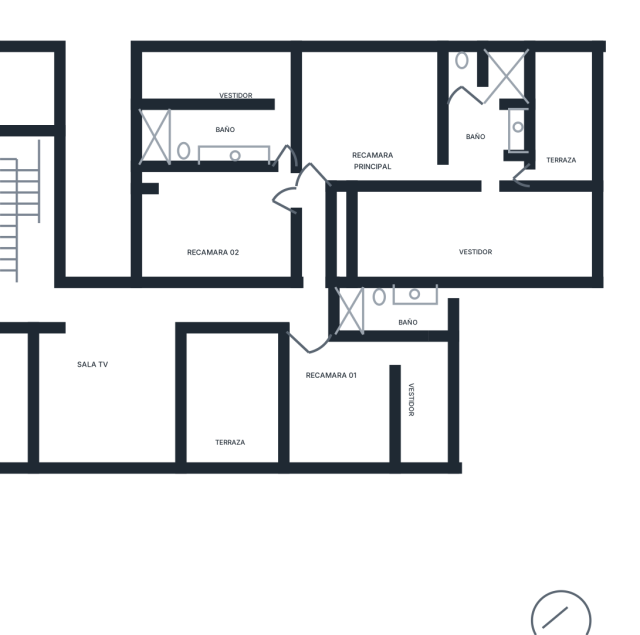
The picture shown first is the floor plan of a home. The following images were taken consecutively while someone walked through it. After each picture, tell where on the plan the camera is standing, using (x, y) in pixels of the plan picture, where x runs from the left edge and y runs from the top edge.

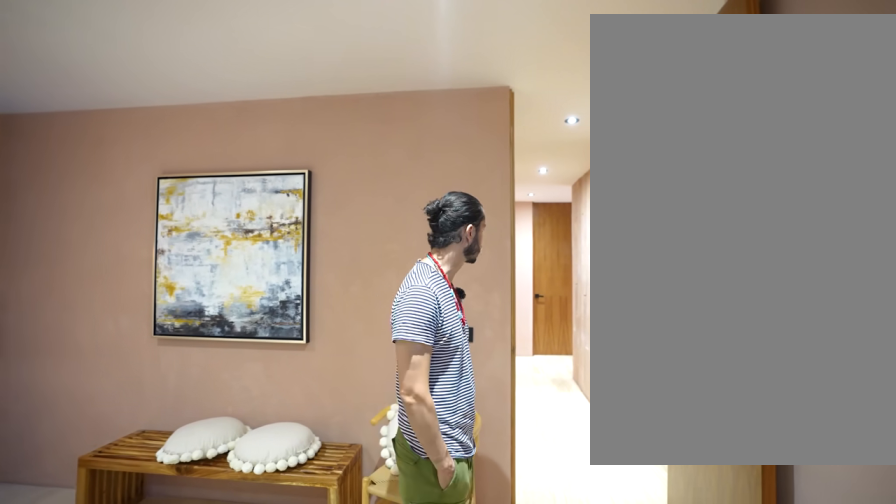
(333, 161)
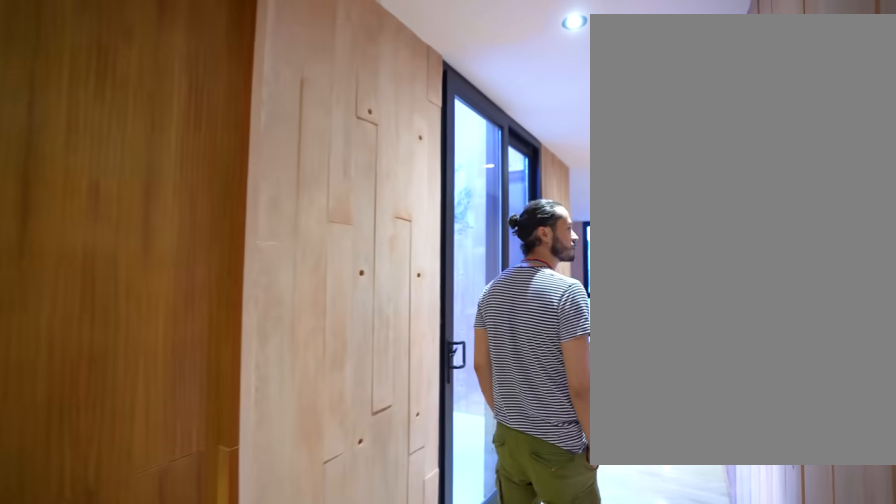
(314, 245)
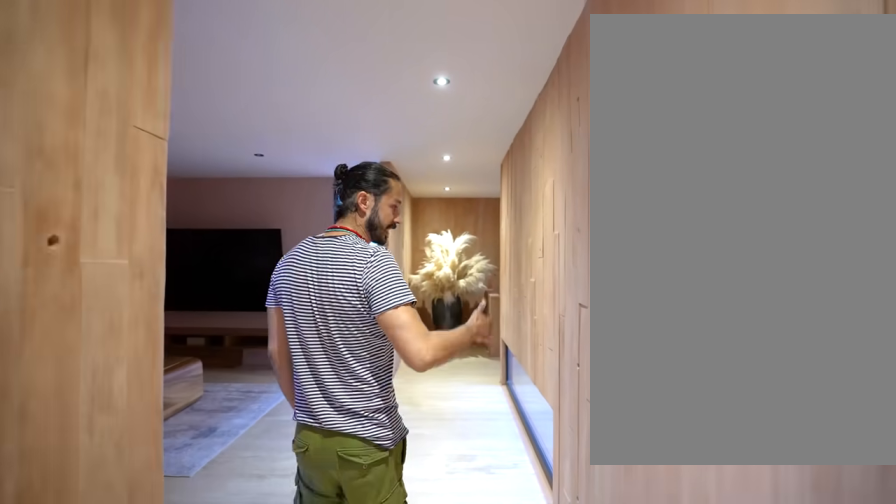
(240, 309)
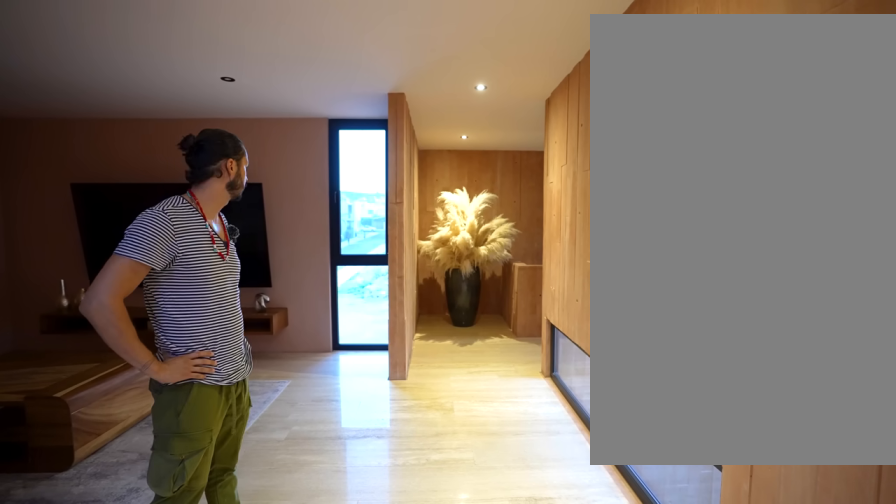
(173, 311)
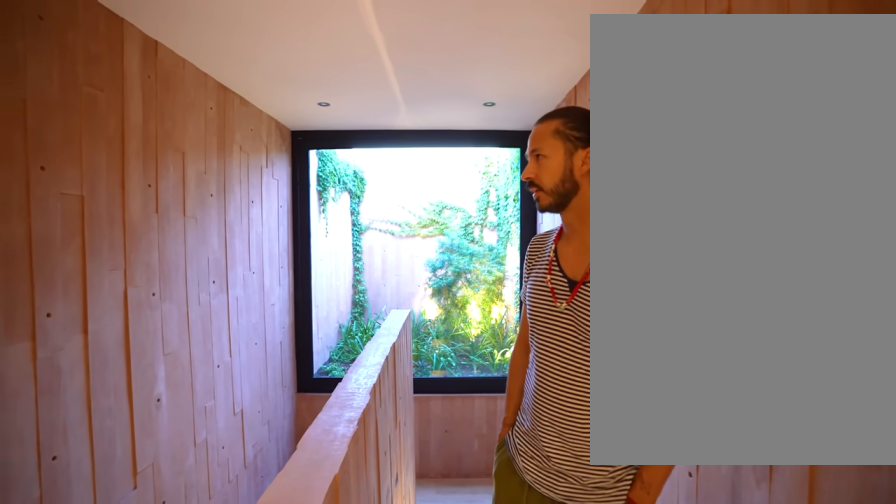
(38, 295)
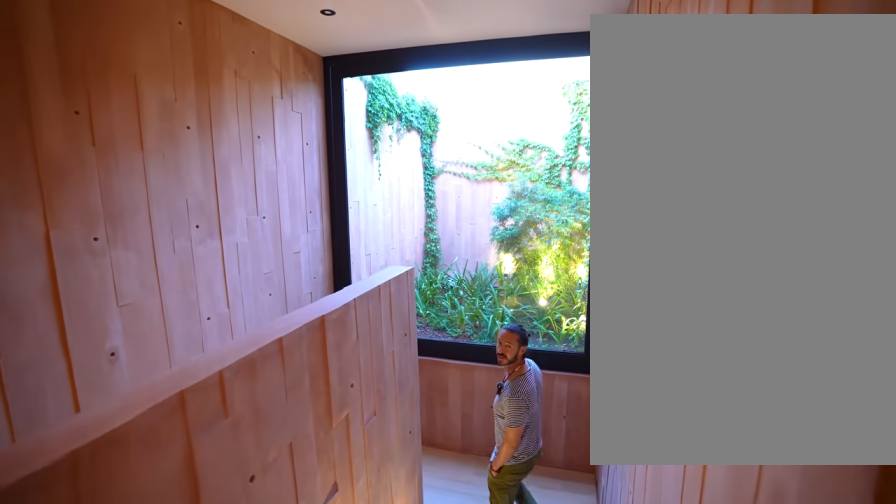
(38, 295)
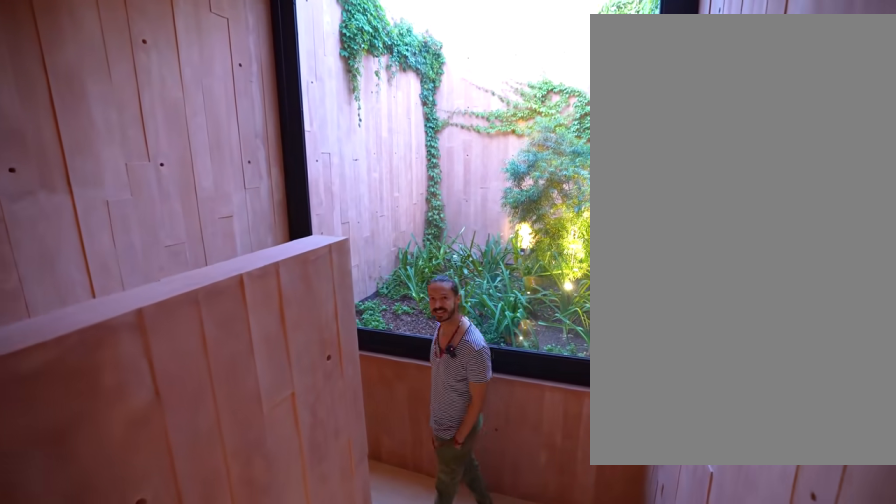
(41, 253)
